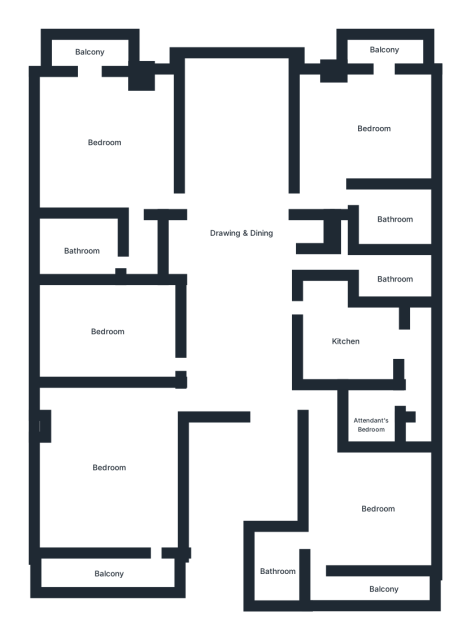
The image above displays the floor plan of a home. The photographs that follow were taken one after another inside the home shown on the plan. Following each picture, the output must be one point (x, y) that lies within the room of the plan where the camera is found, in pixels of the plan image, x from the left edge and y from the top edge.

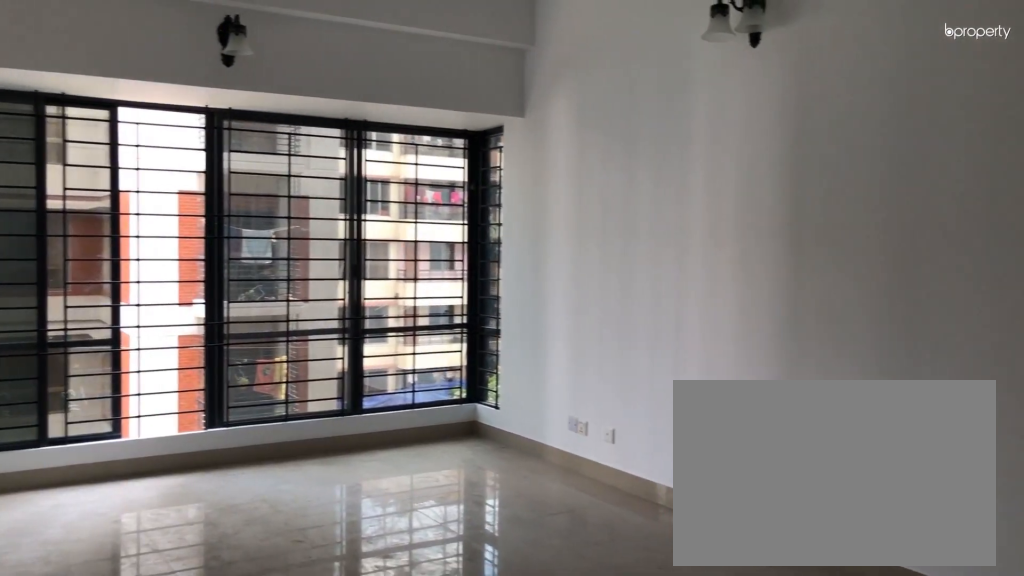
(233, 167)
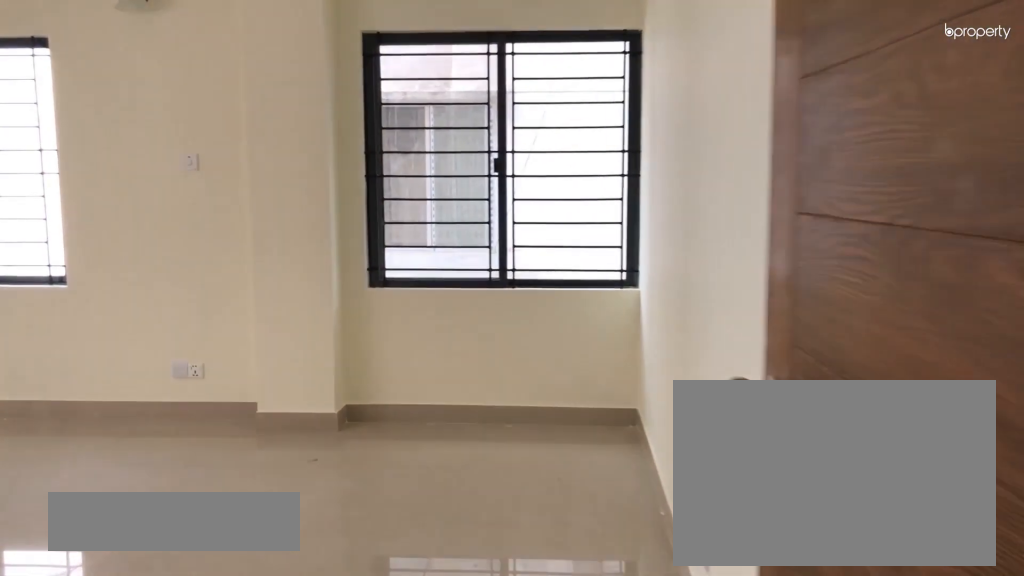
(109, 463)
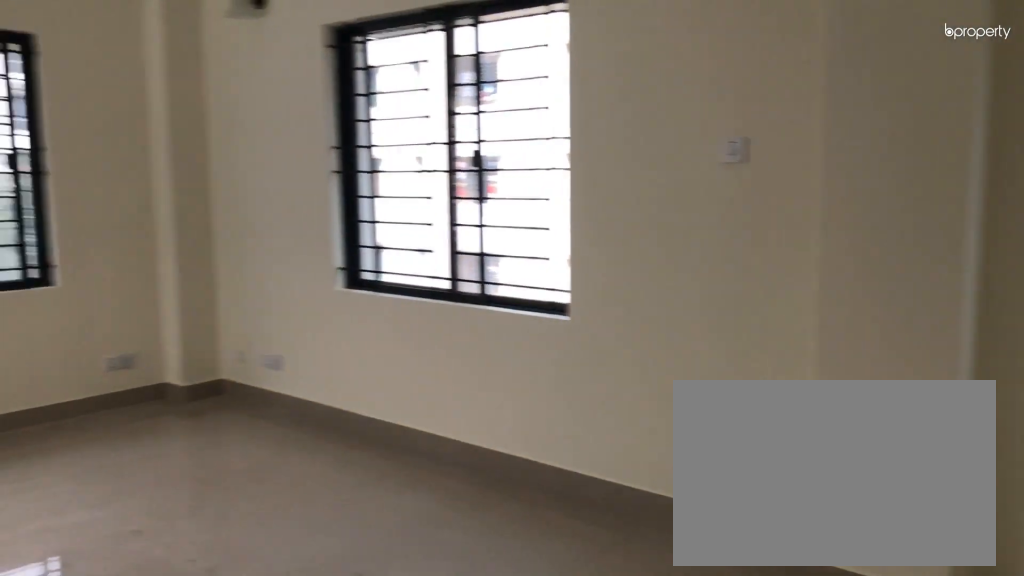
(109, 463)
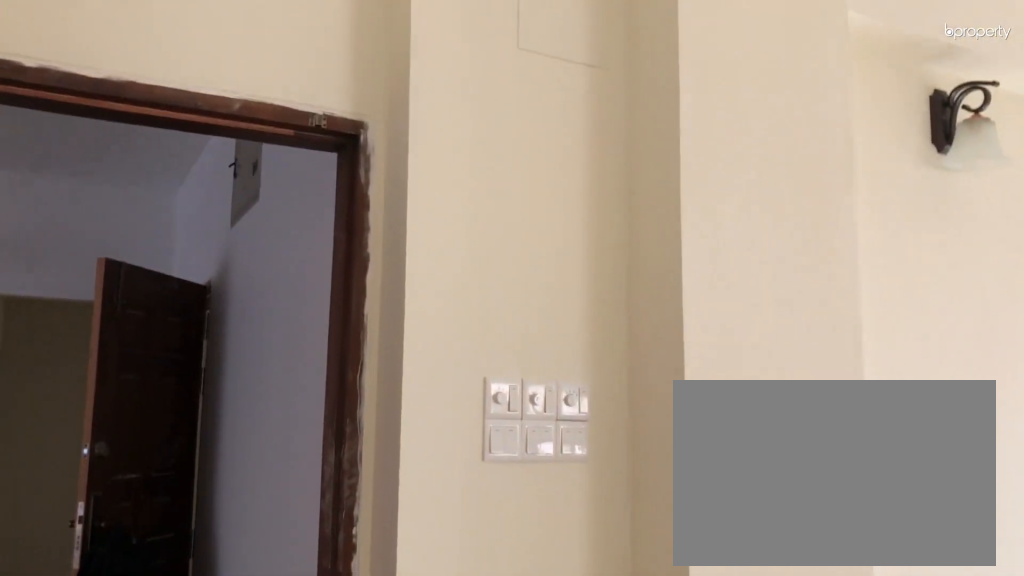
(109, 463)
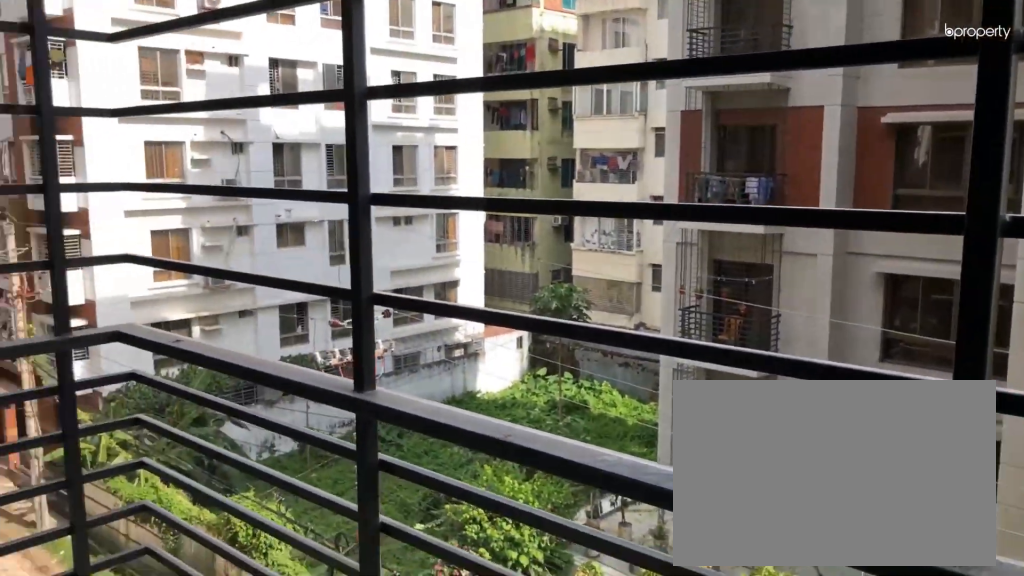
(382, 50)
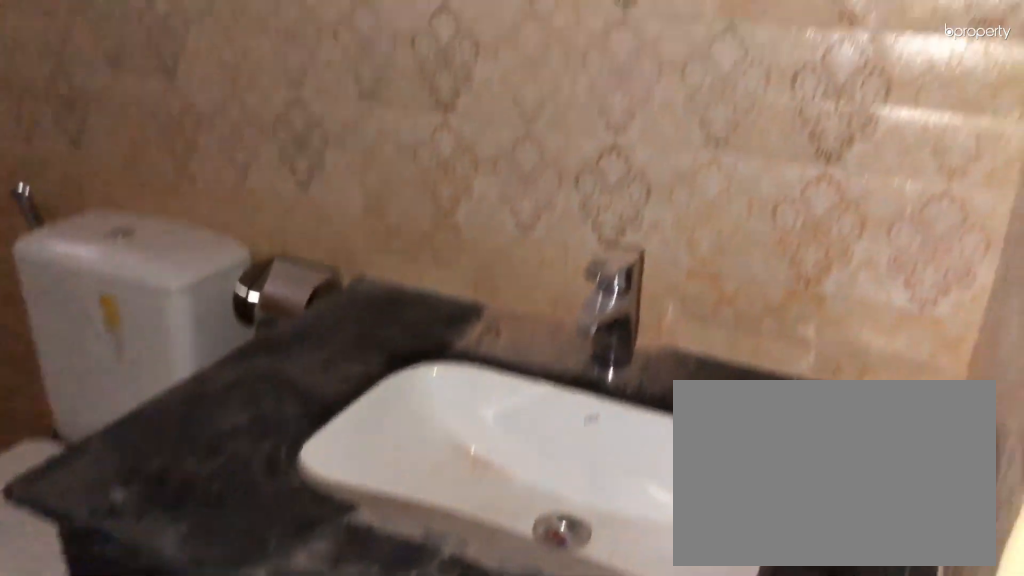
(393, 274)
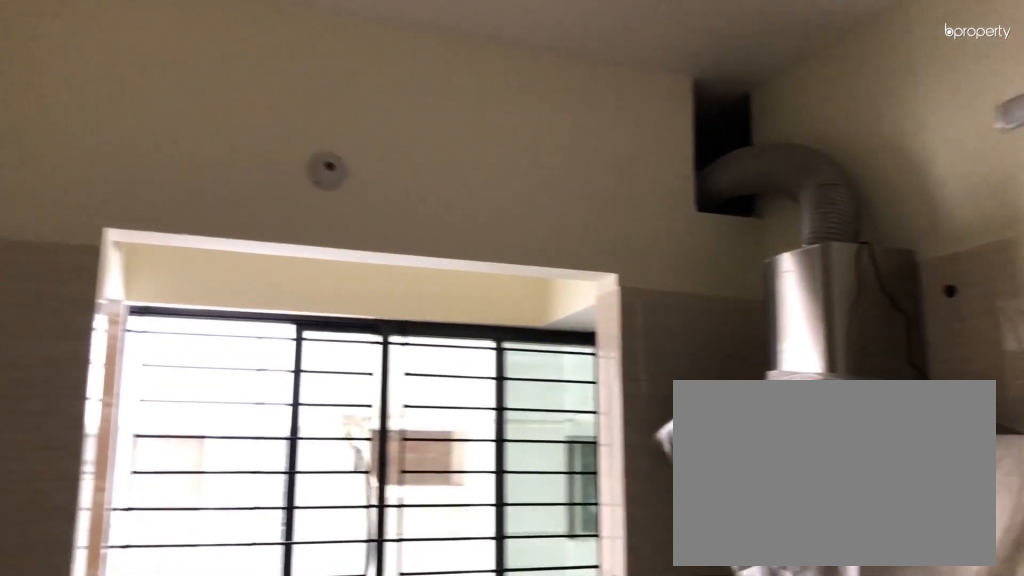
(354, 342)
